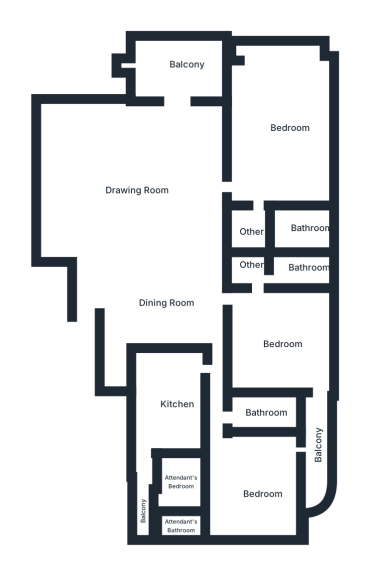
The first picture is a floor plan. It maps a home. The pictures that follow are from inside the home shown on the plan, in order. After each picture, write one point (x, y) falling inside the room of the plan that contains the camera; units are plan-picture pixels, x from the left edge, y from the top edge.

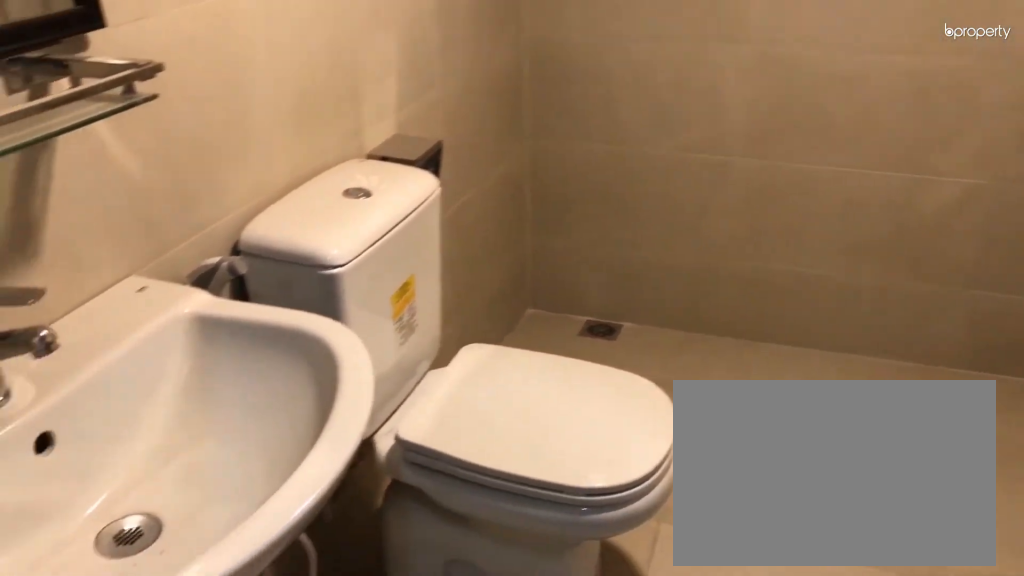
(302, 268)
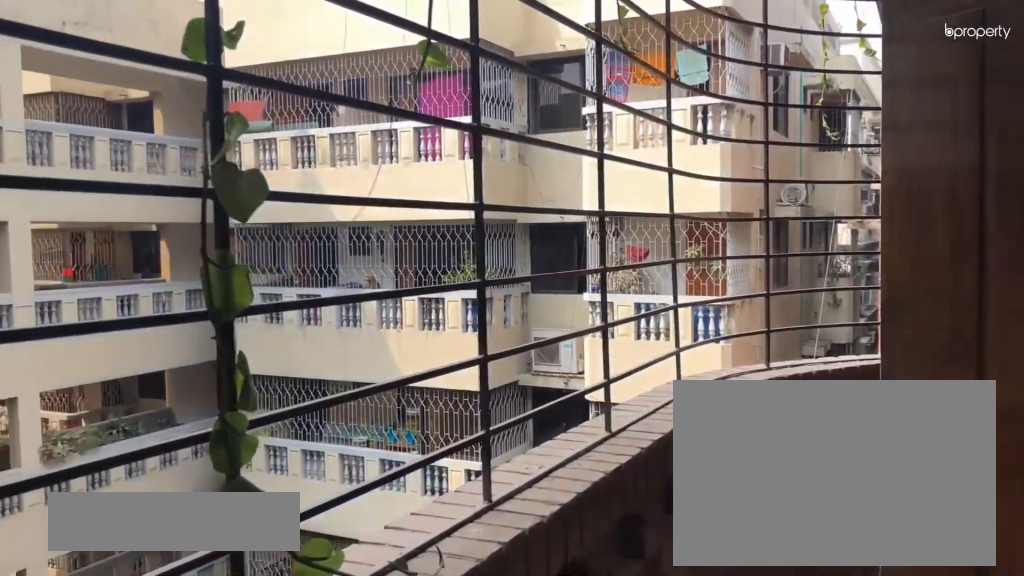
(314, 441)
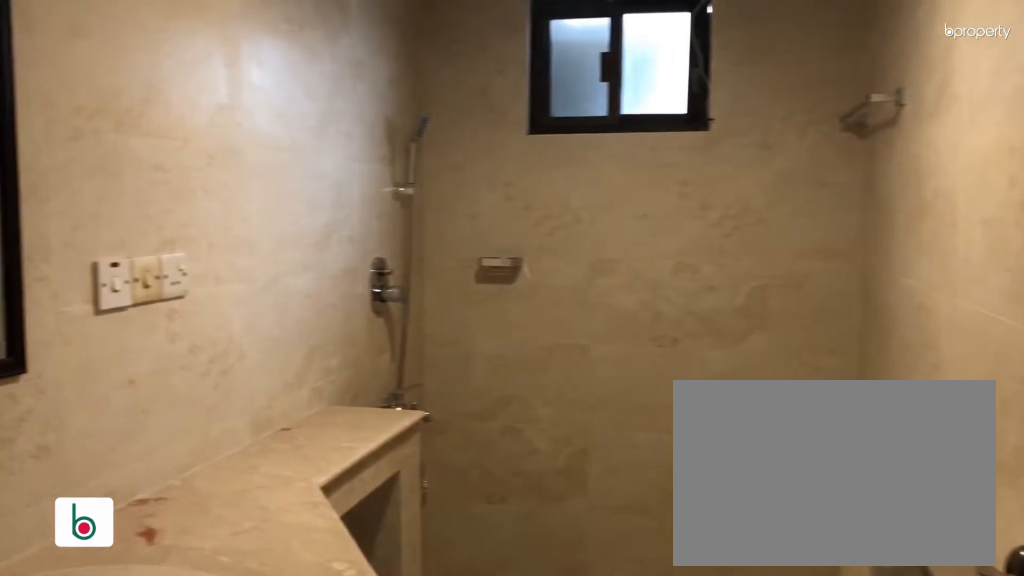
(261, 412)
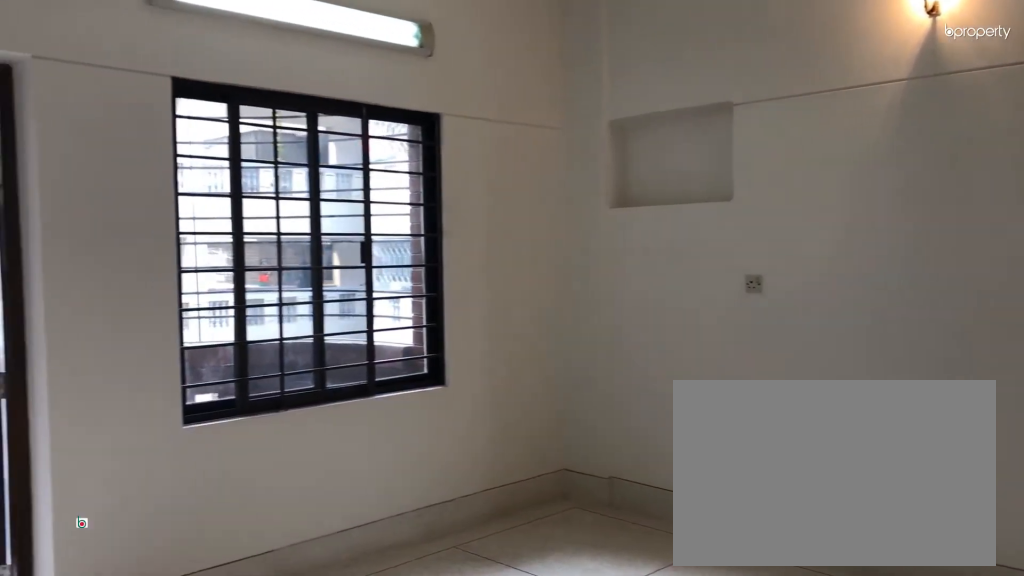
(254, 483)
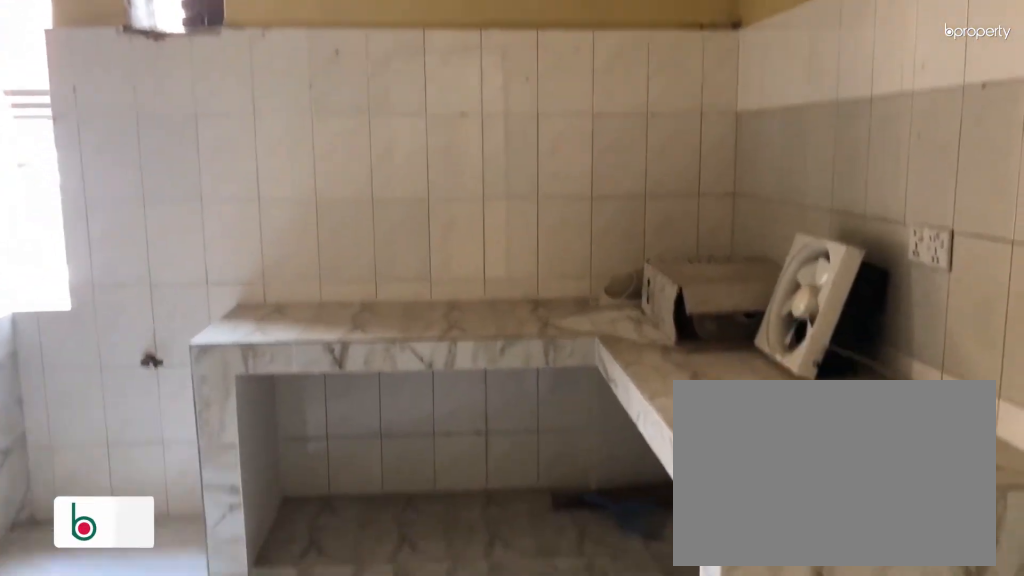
(168, 401)
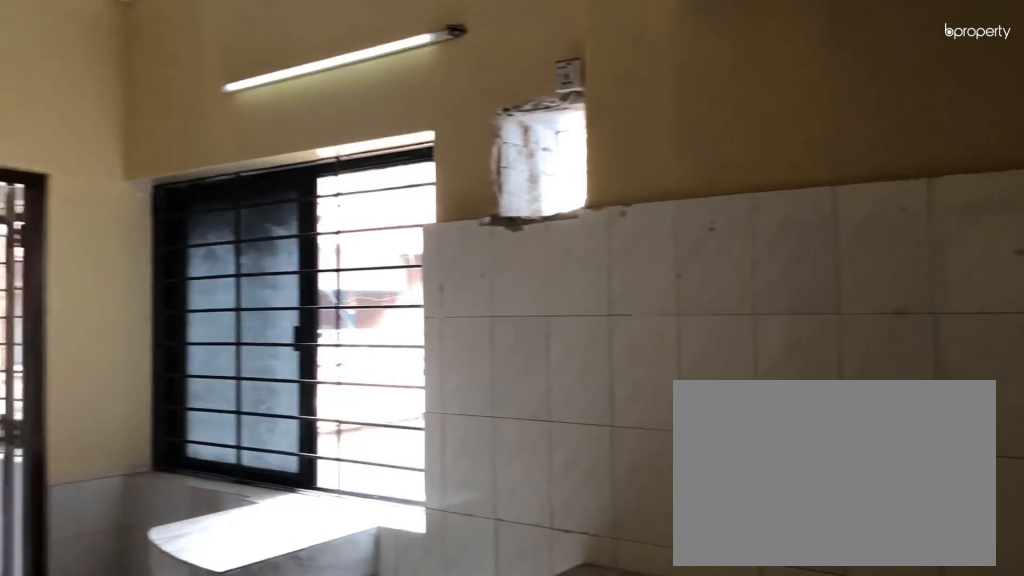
(168, 401)
